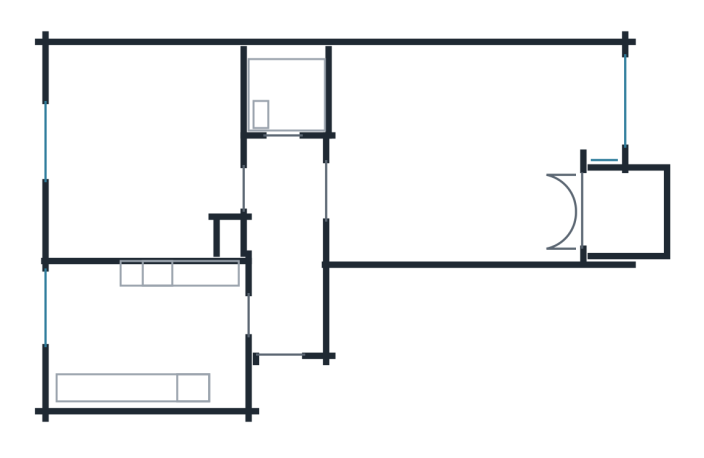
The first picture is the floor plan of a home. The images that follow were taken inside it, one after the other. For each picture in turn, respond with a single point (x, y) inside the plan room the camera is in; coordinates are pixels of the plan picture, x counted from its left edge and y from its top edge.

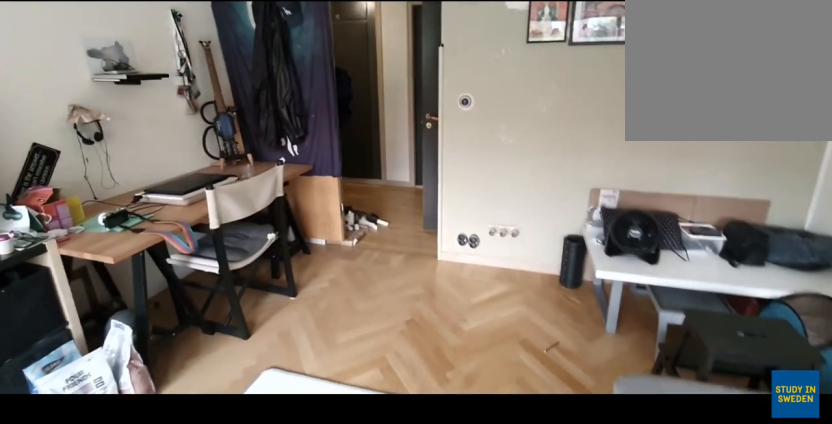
(477, 152)
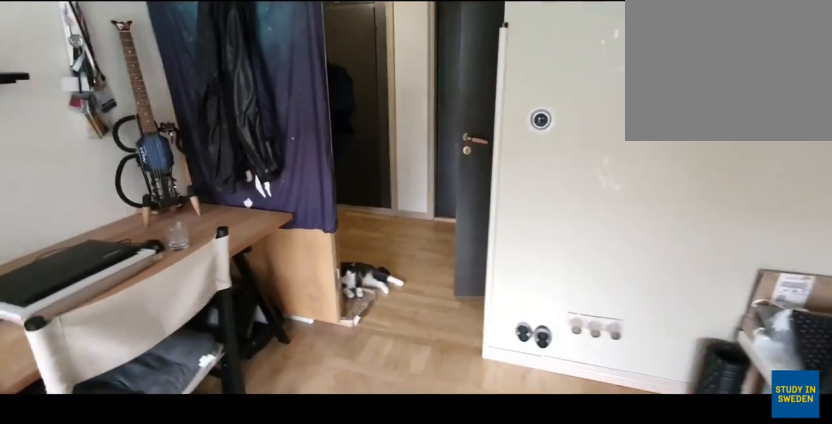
(477, 152)
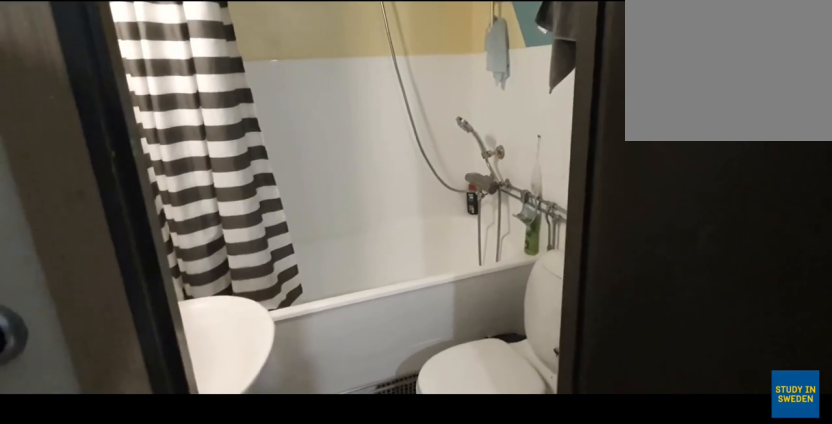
(286, 96)
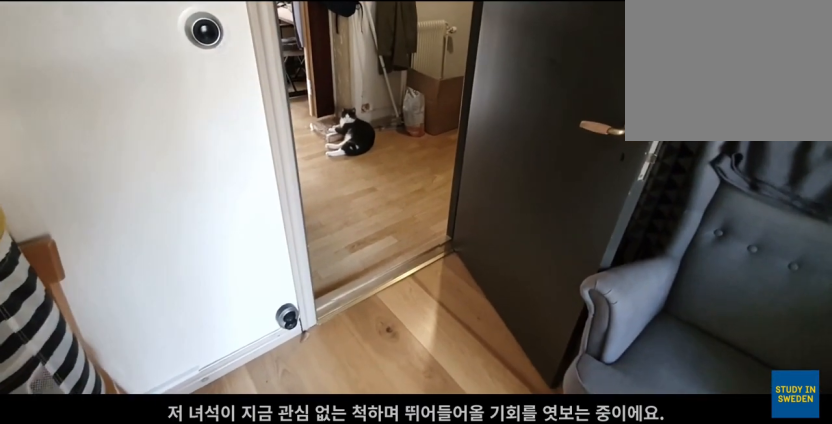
(145, 140)
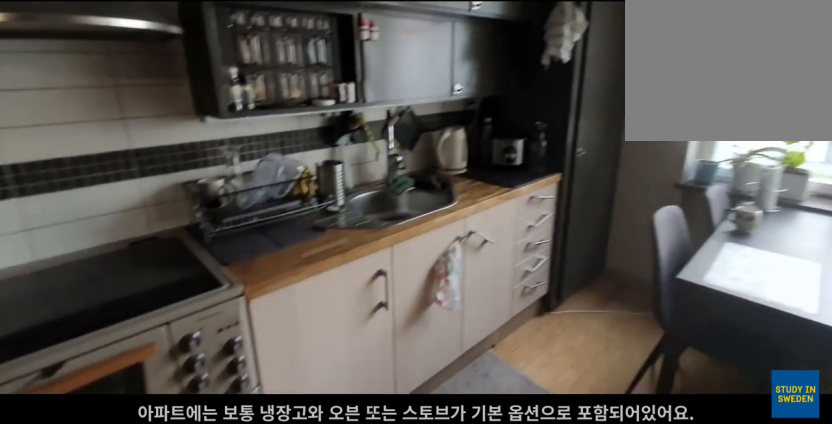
(148, 336)
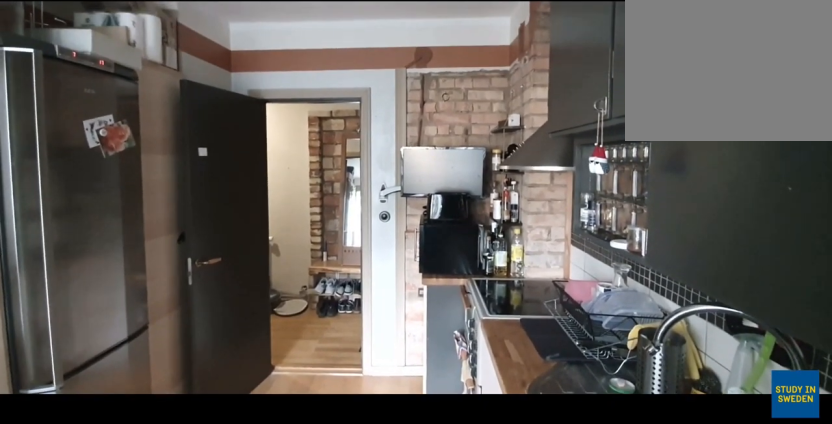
(148, 336)
